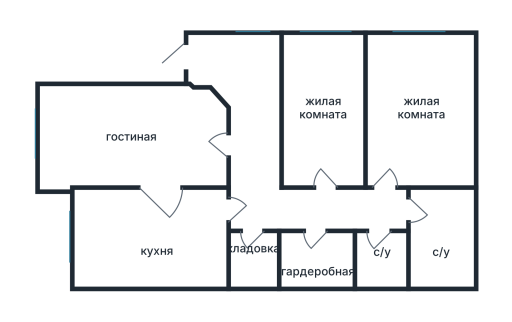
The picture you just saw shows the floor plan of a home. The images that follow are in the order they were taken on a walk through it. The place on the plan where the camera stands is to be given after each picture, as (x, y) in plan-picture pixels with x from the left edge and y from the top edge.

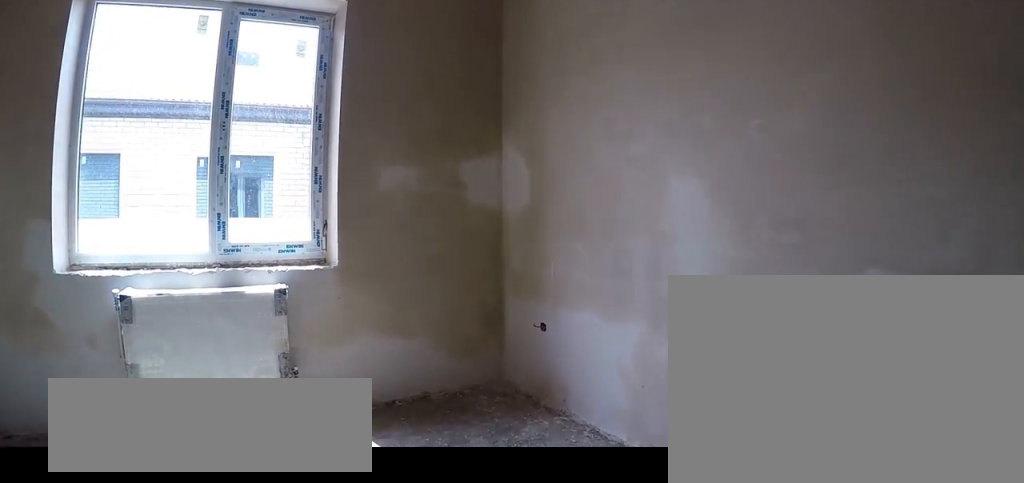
(417, 107)
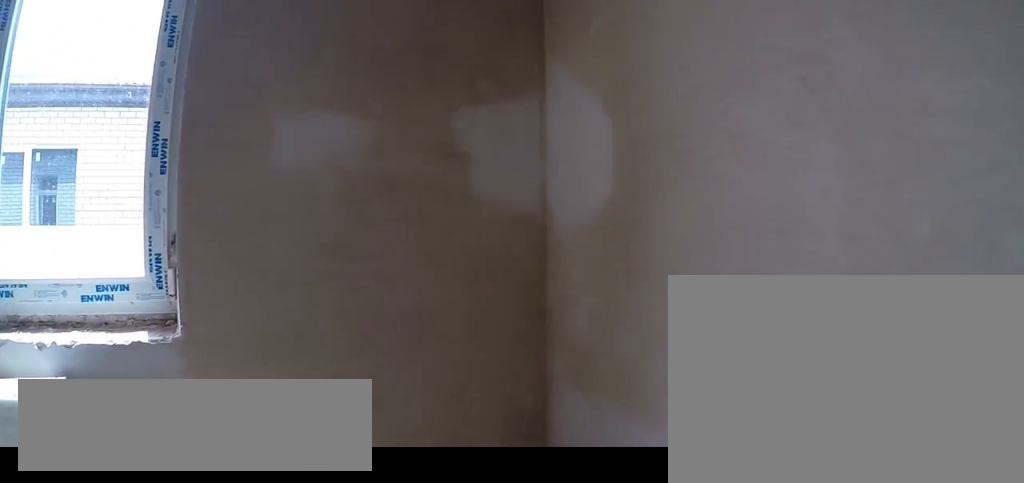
(440, 84)
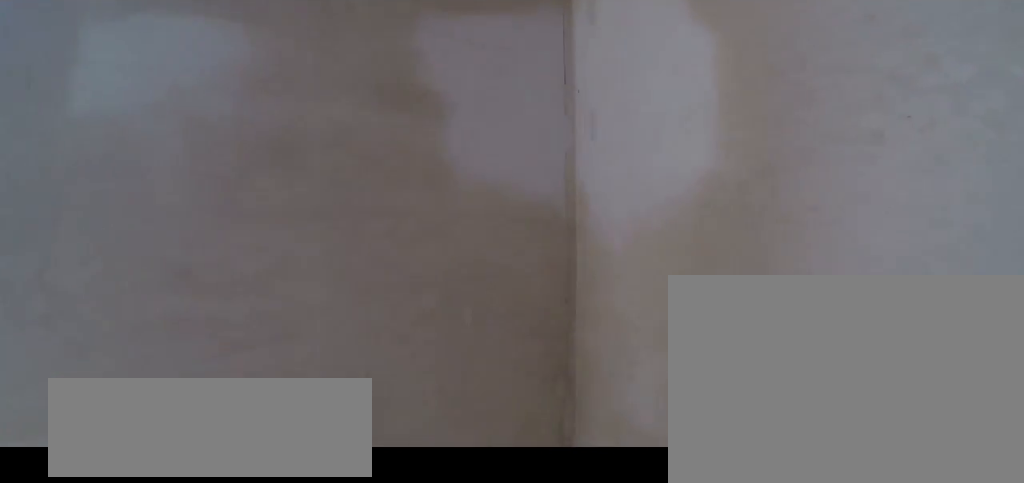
(452, 65)
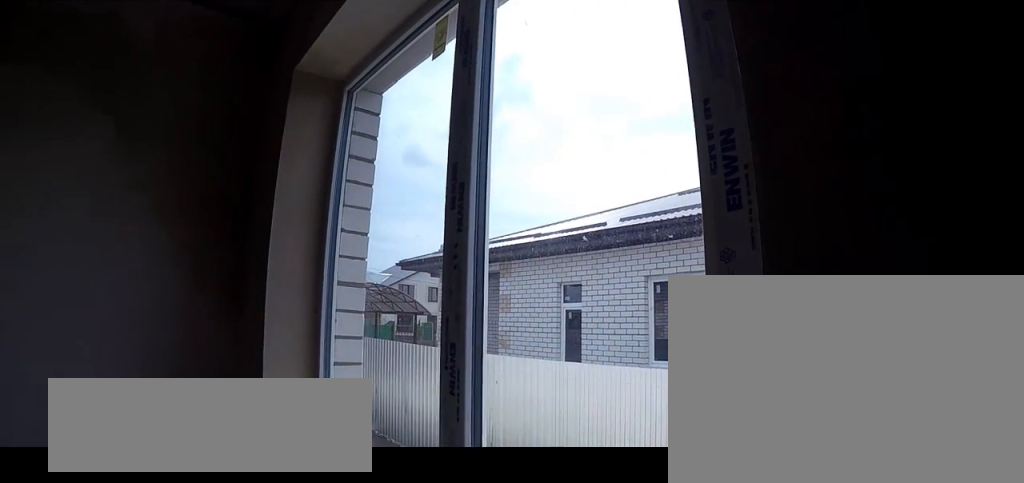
(458, 54)
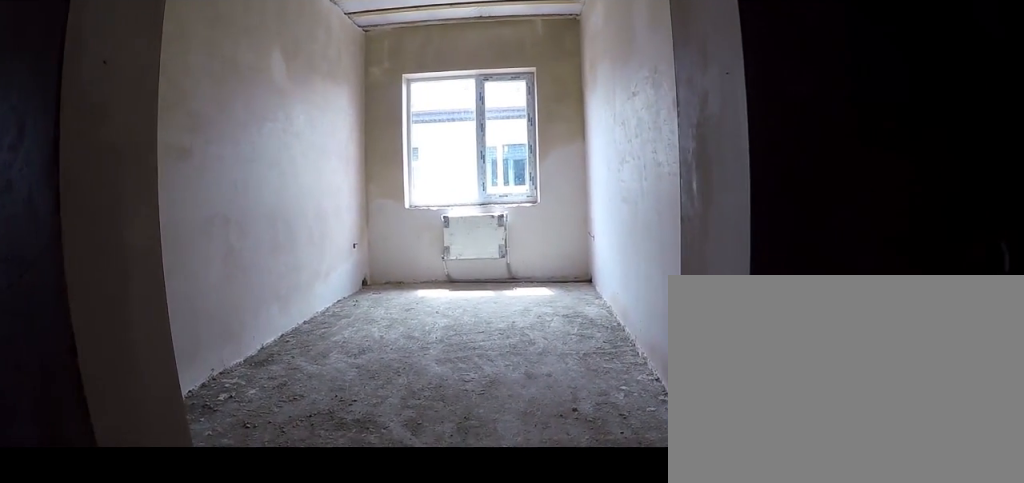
(335, 198)
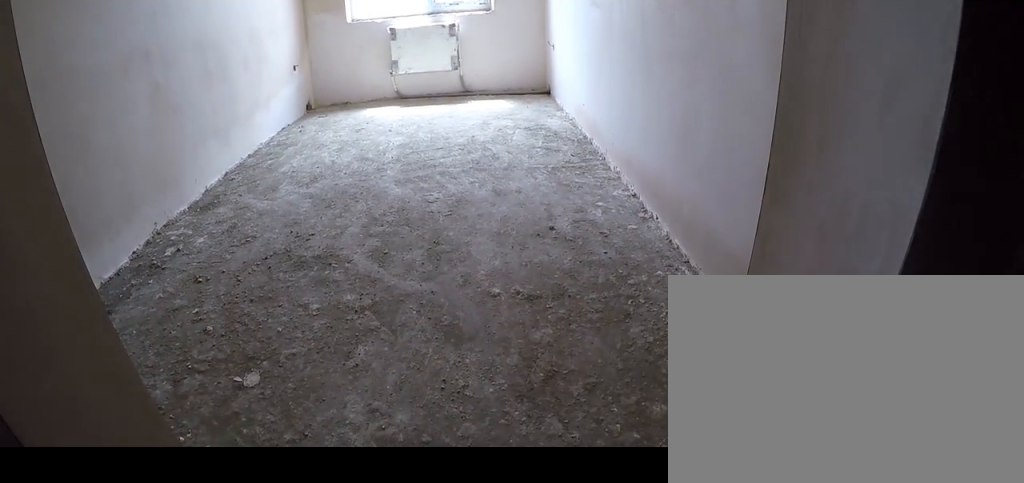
(327, 190)
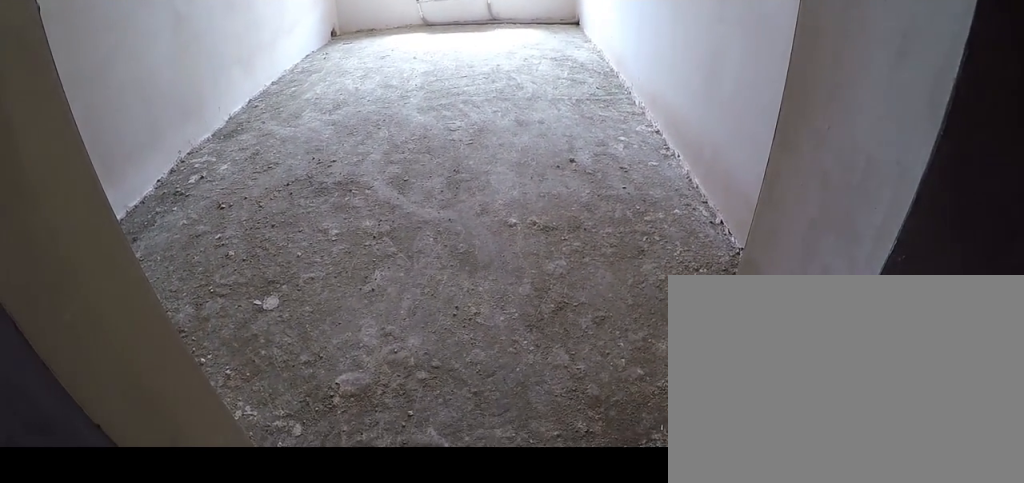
(327, 190)
